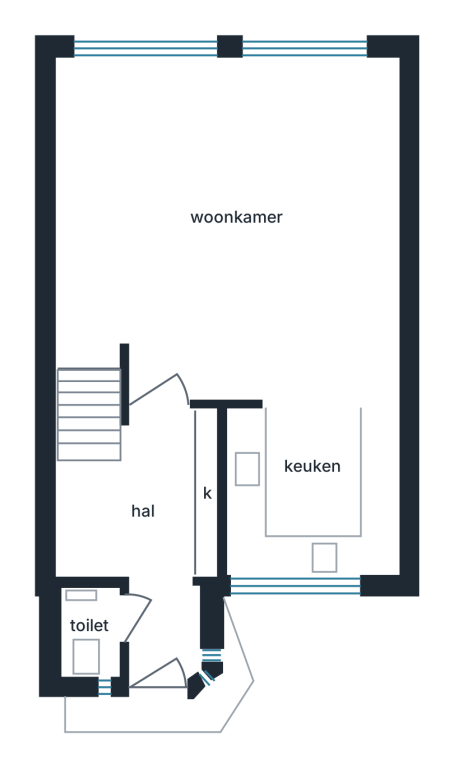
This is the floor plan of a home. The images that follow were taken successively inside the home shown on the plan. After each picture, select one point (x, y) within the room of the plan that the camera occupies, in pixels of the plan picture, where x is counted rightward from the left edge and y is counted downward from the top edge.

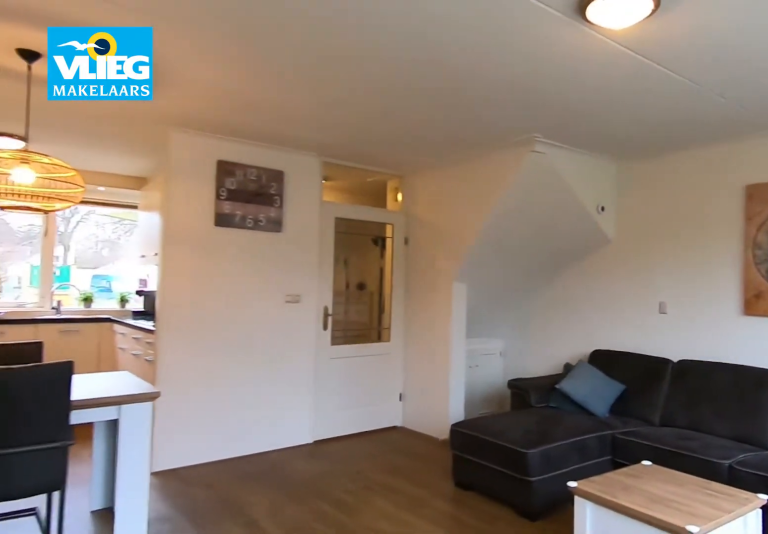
(222, 155)
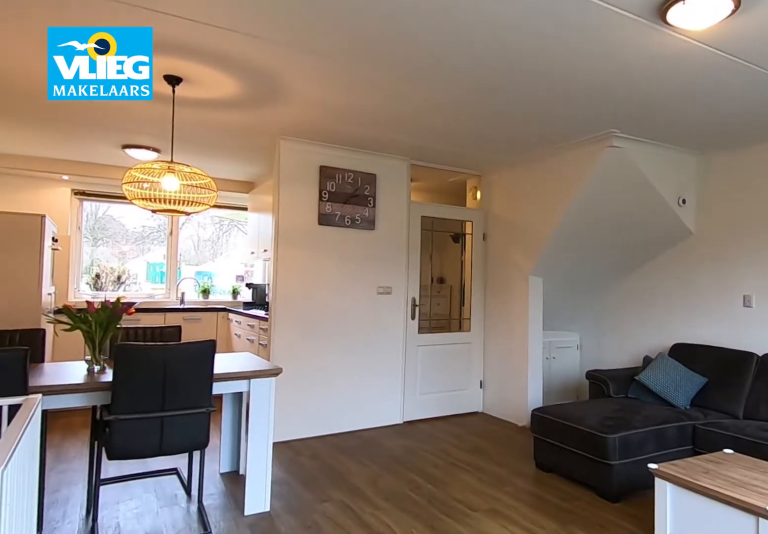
(222, 155)
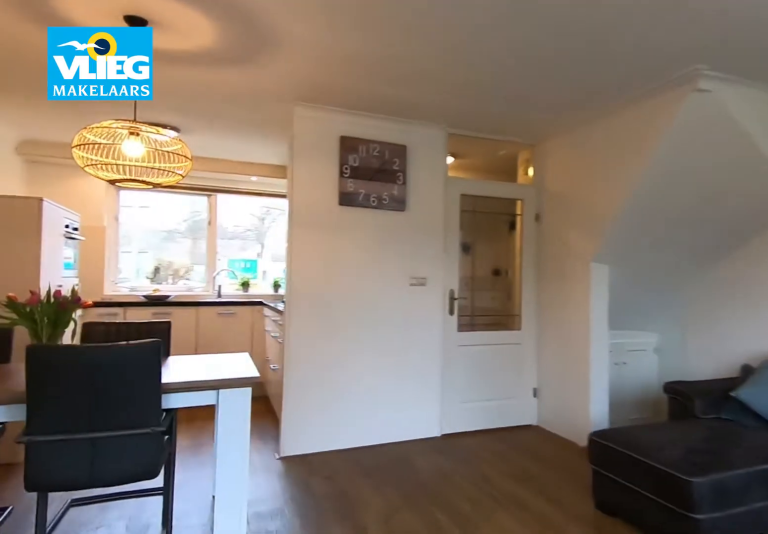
(222, 155)
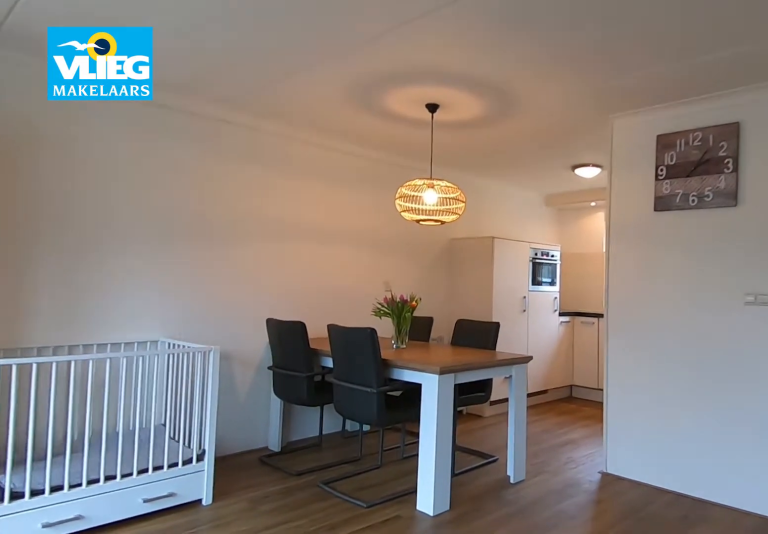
(222, 155)
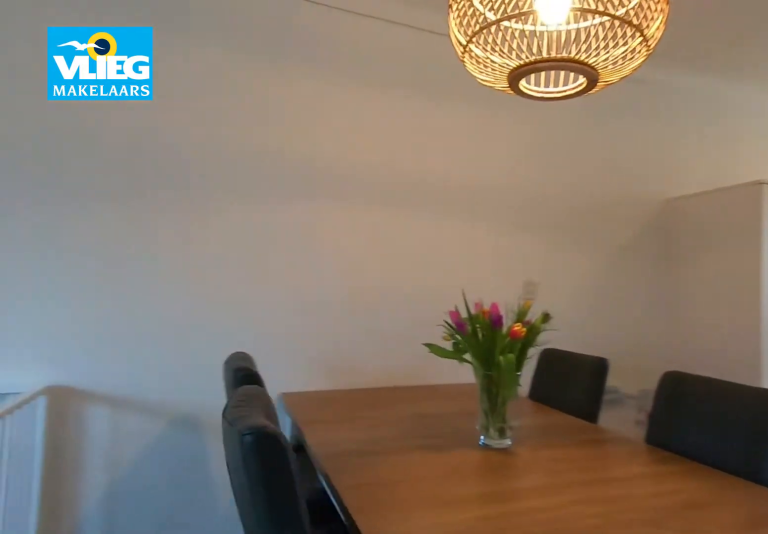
(222, 155)
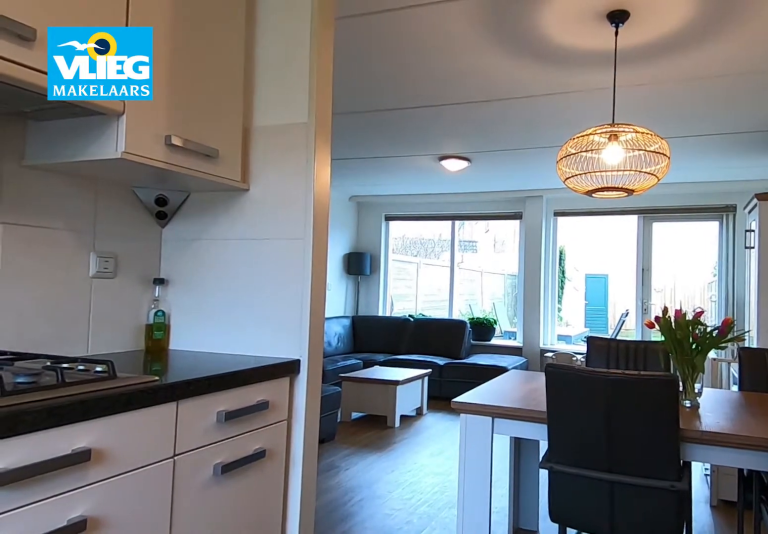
(314, 490)
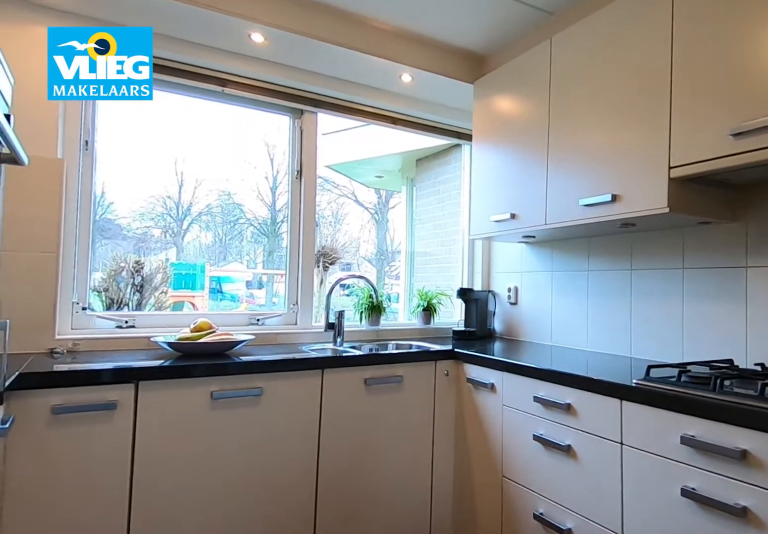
(314, 490)
